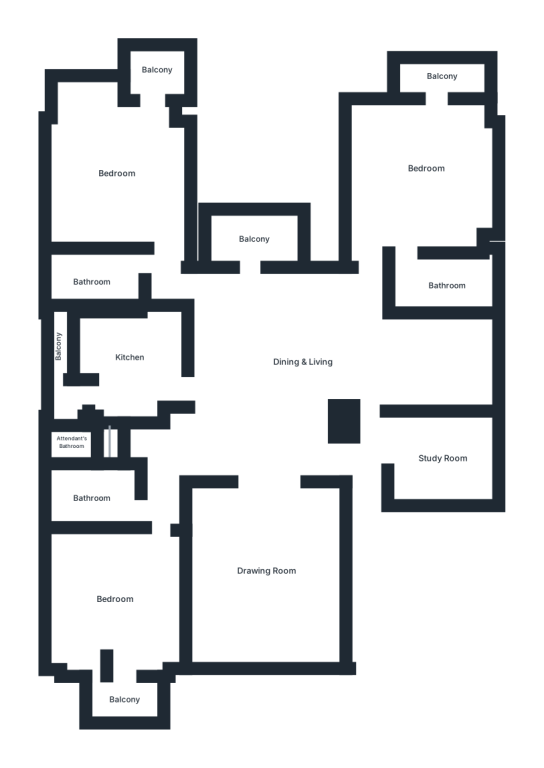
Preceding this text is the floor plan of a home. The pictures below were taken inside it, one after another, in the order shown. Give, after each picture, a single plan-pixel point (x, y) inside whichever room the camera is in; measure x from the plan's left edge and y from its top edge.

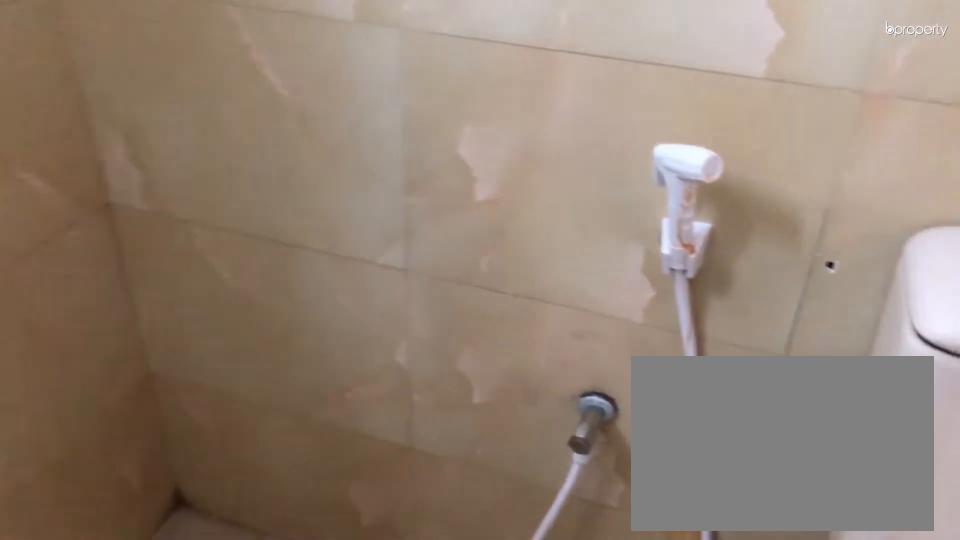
(94, 495)
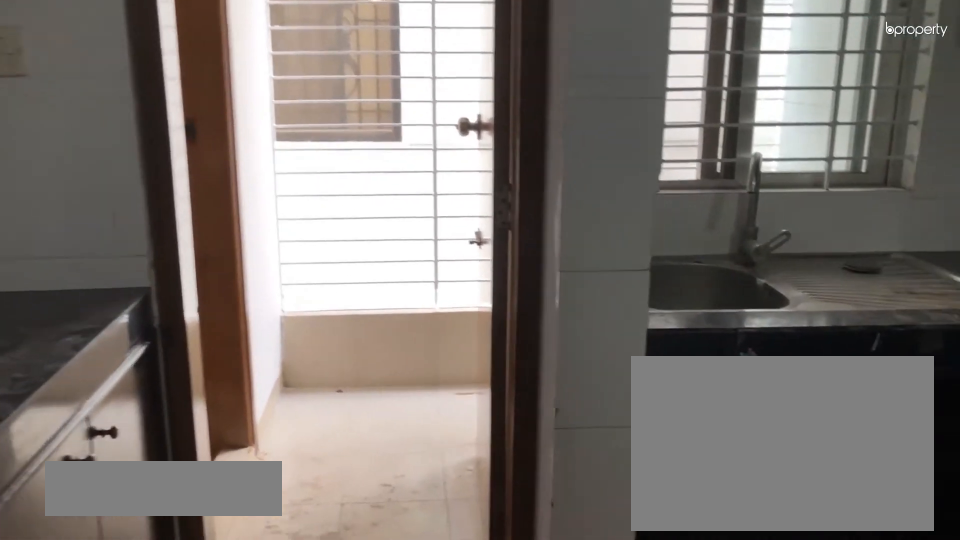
(131, 364)
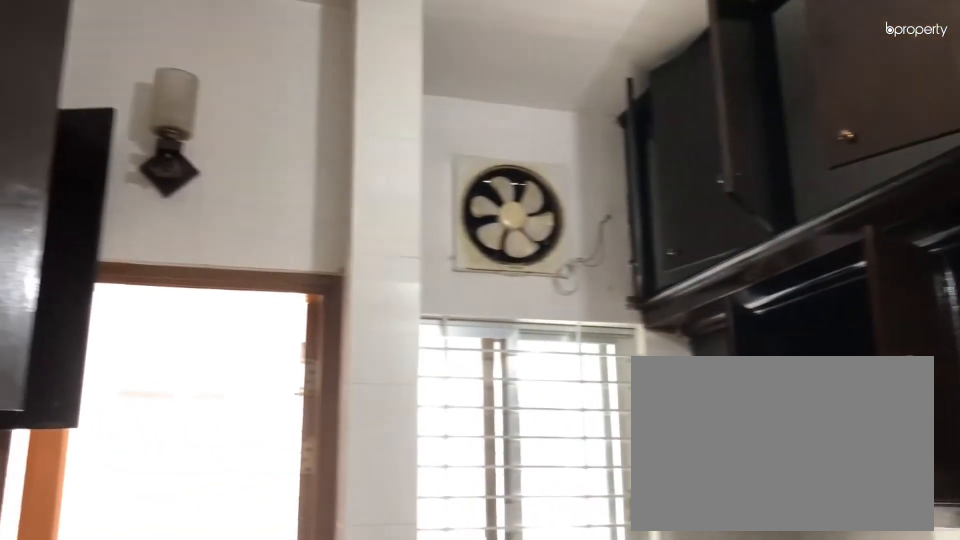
(131, 364)
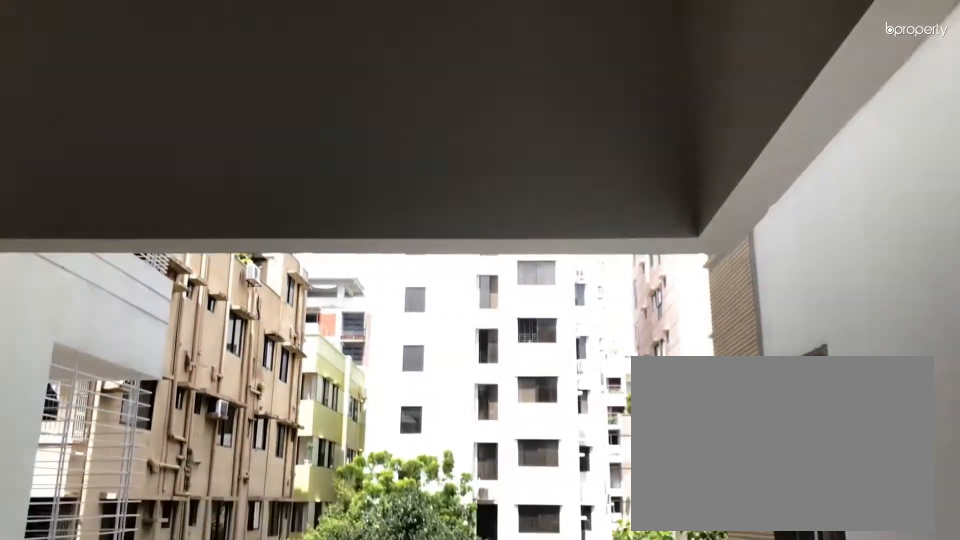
(247, 233)
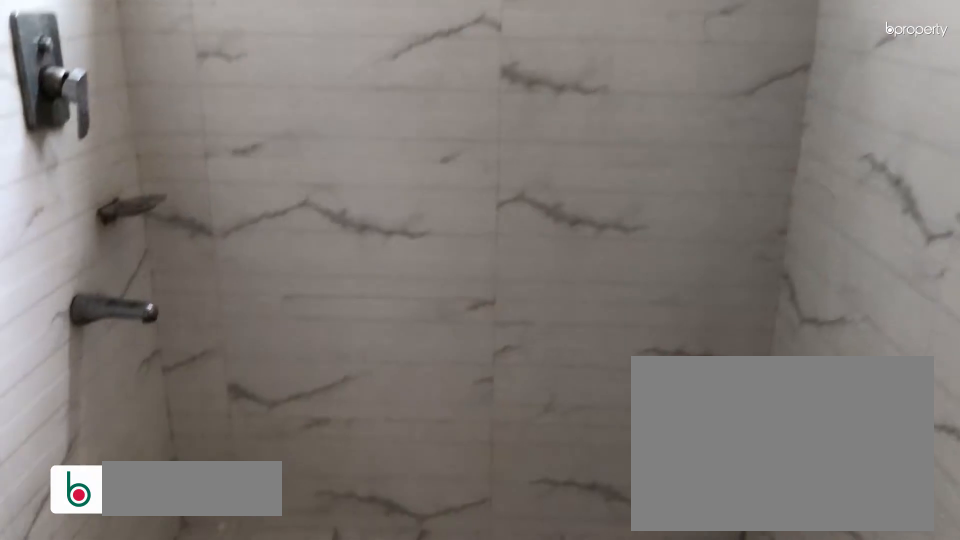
(96, 276)
